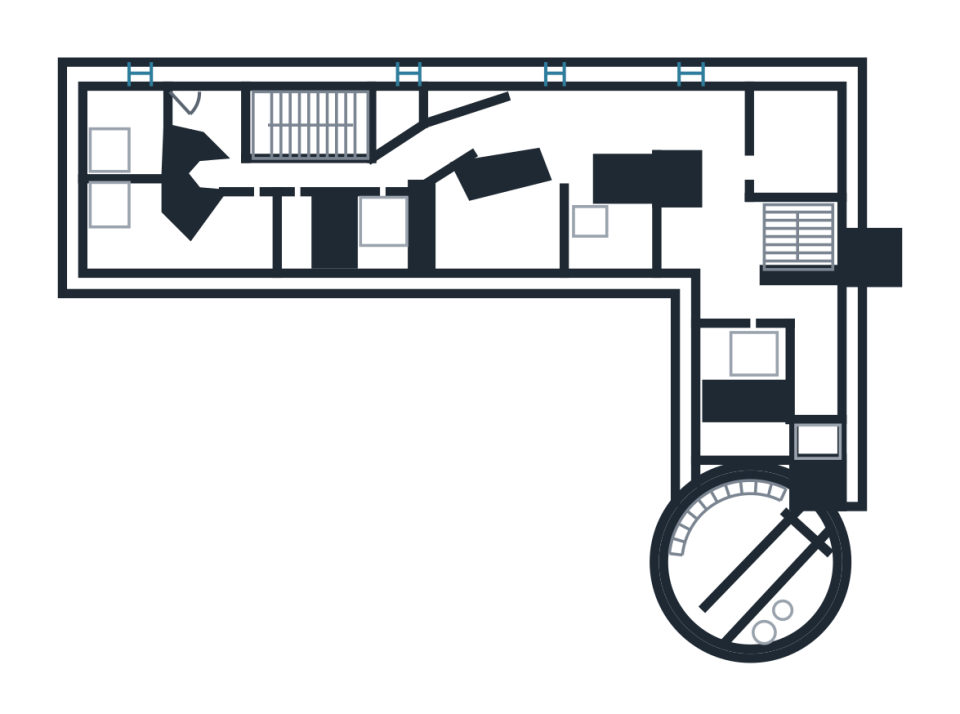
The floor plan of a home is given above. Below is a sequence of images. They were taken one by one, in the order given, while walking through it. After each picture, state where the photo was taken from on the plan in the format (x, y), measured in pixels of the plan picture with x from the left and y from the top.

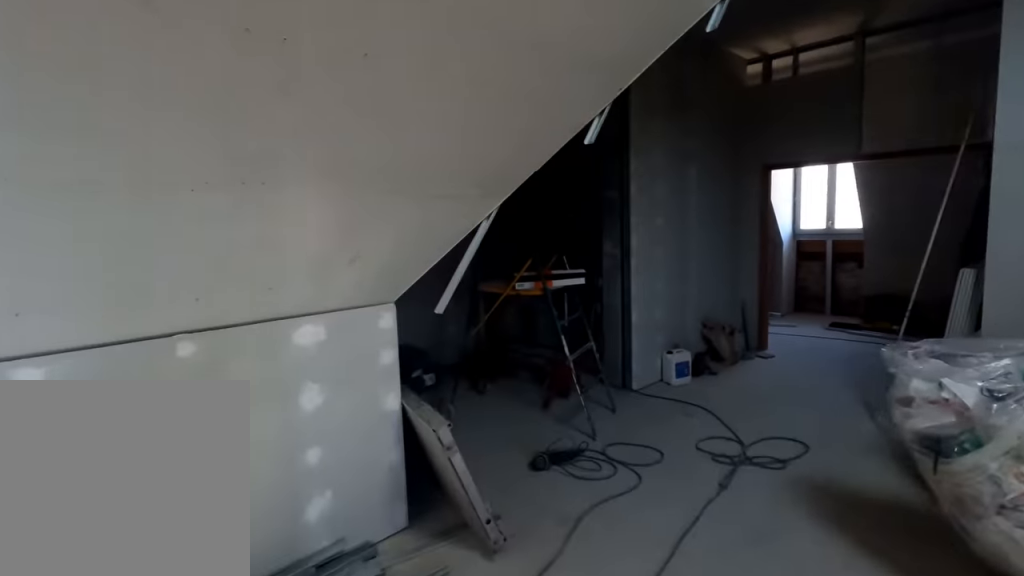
(749, 289)
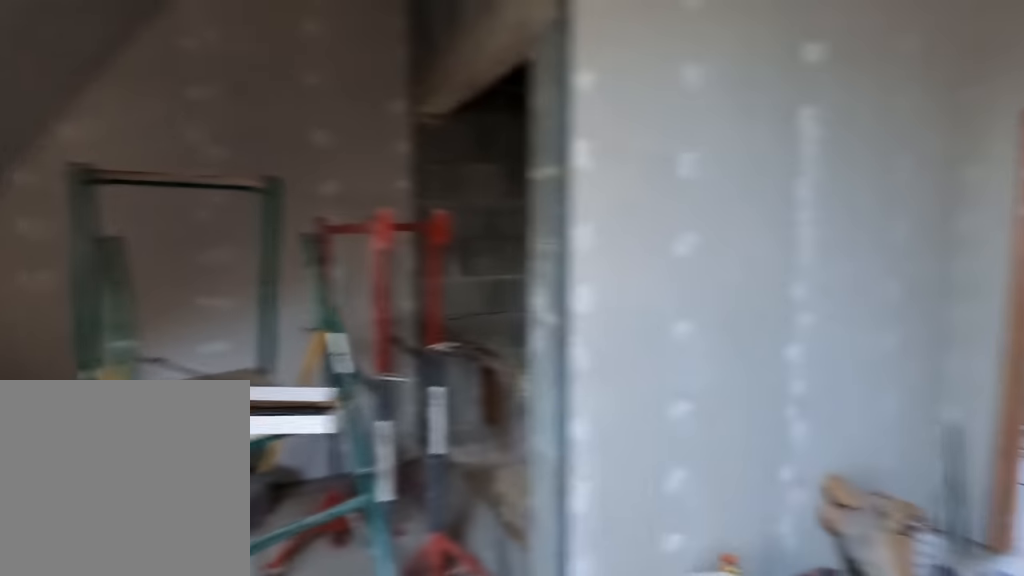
(738, 219)
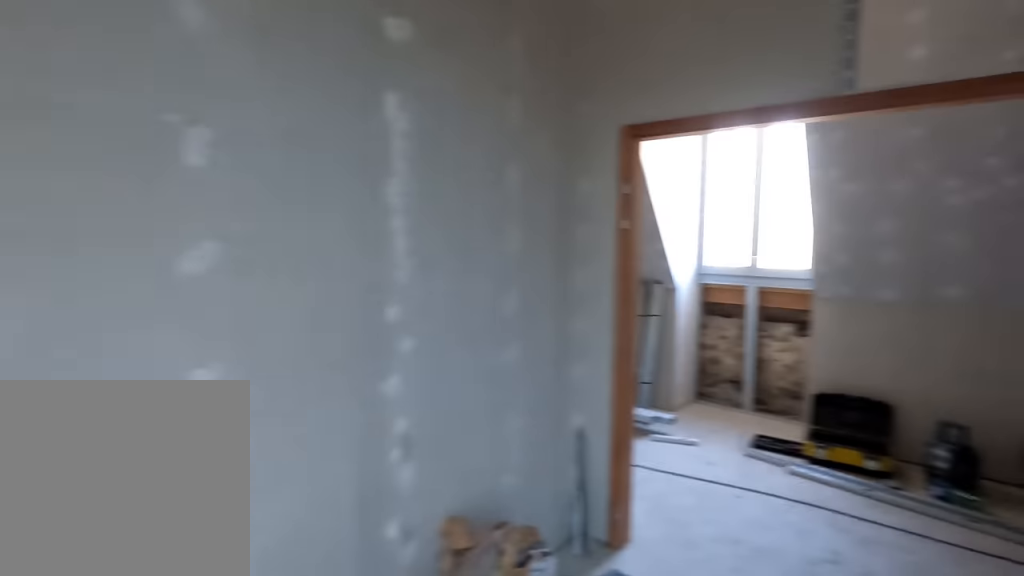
(732, 200)
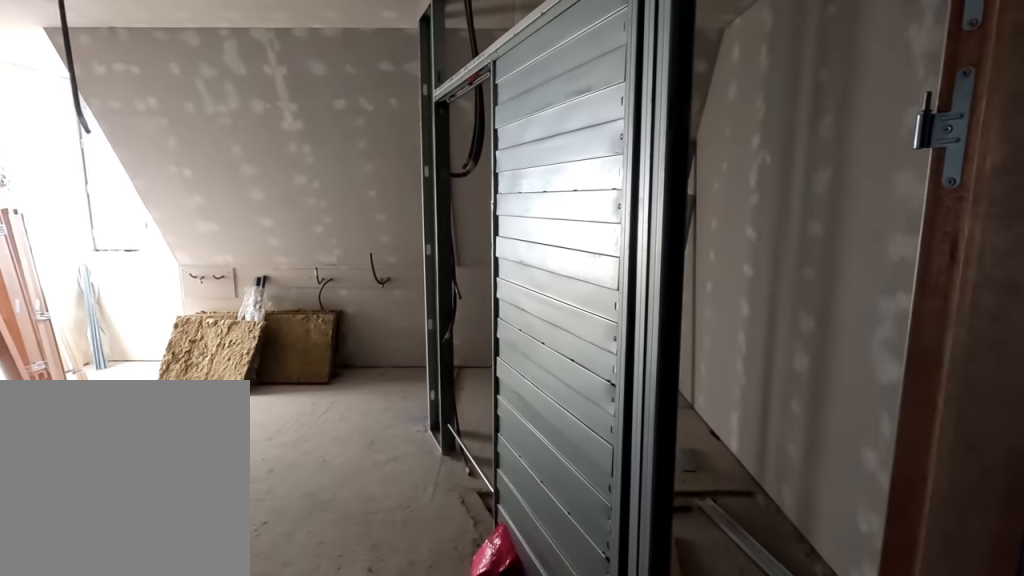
(455, 156)
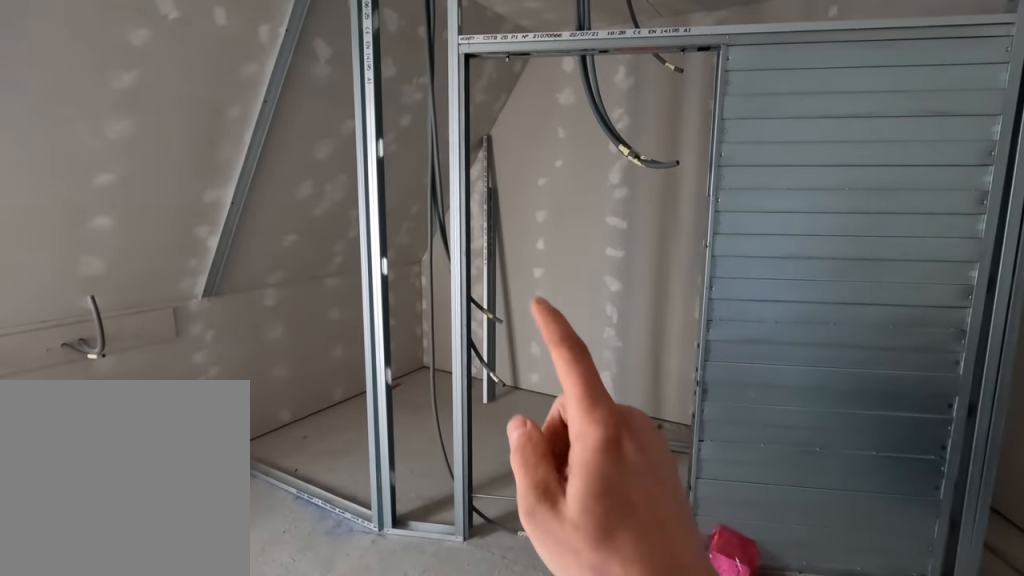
(519, 208)
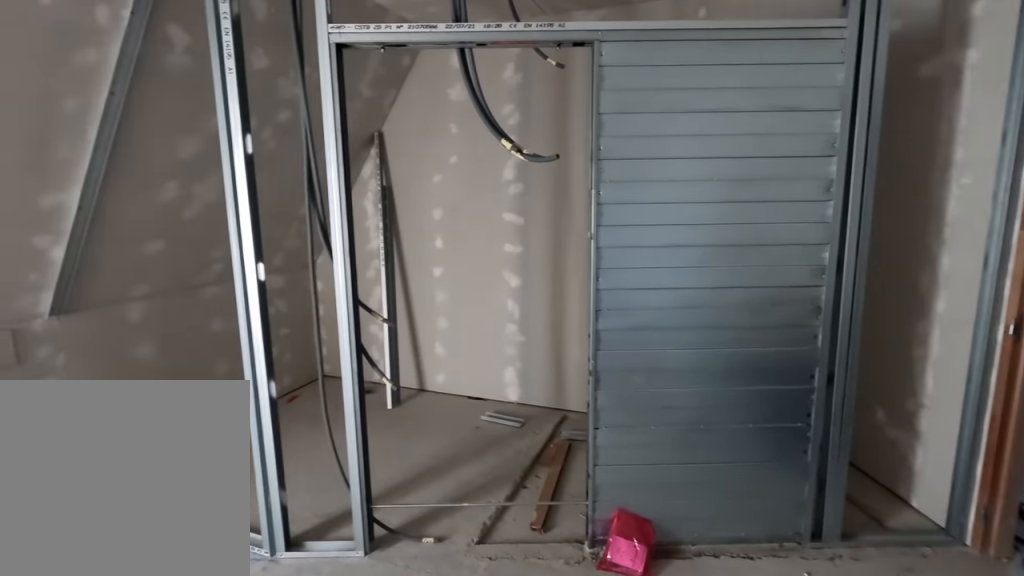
(519, 208)
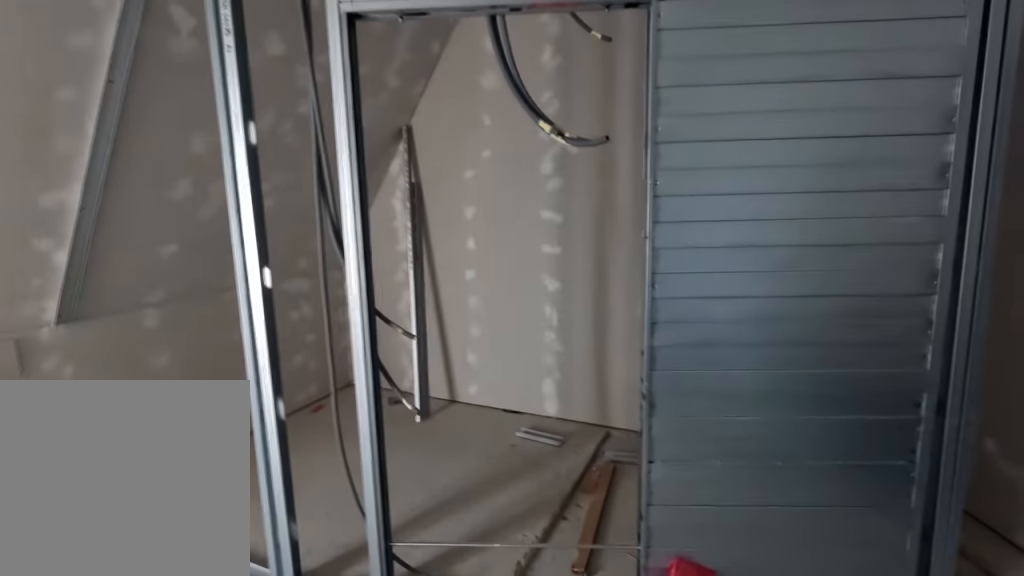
(527, 208)
